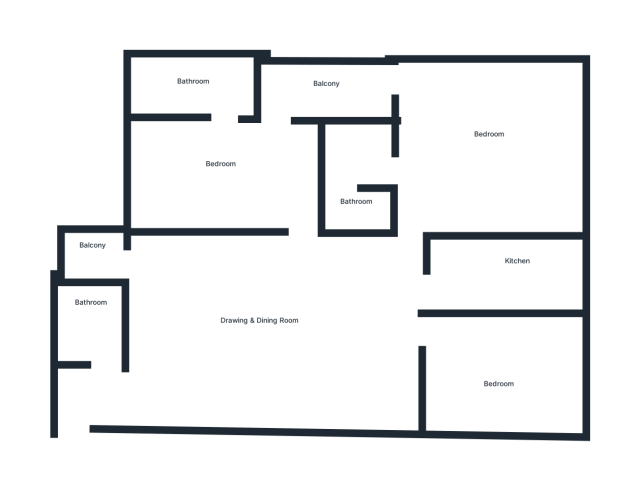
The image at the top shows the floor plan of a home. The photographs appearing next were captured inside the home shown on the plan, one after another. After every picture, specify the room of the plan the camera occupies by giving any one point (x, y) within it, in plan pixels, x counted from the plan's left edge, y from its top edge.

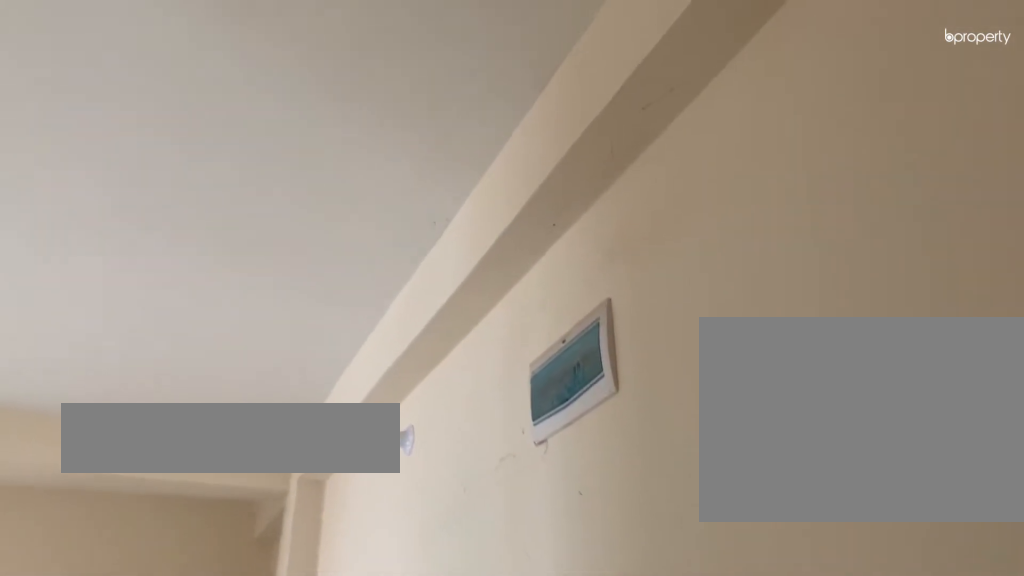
(259, 330)
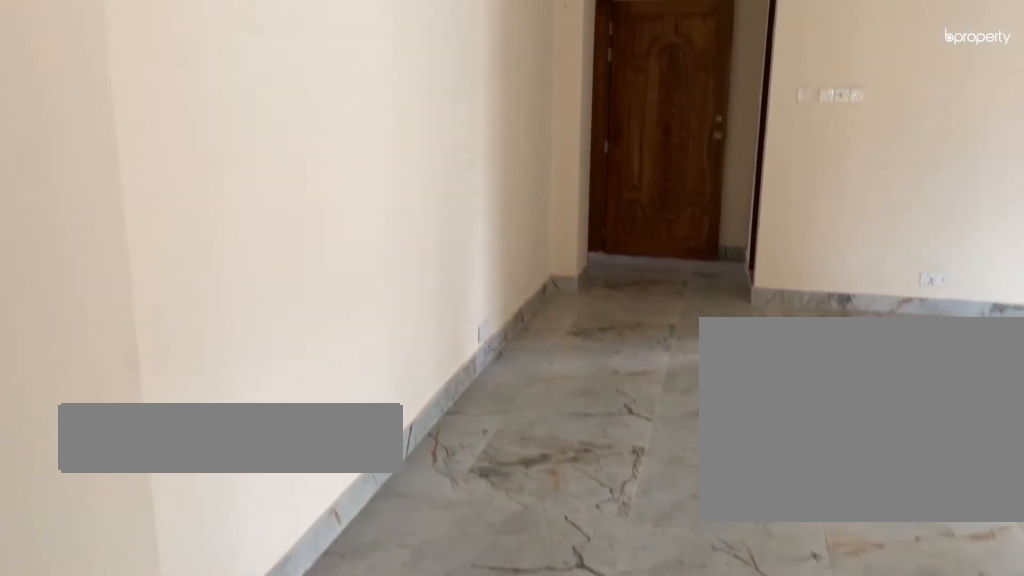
(266, 323)
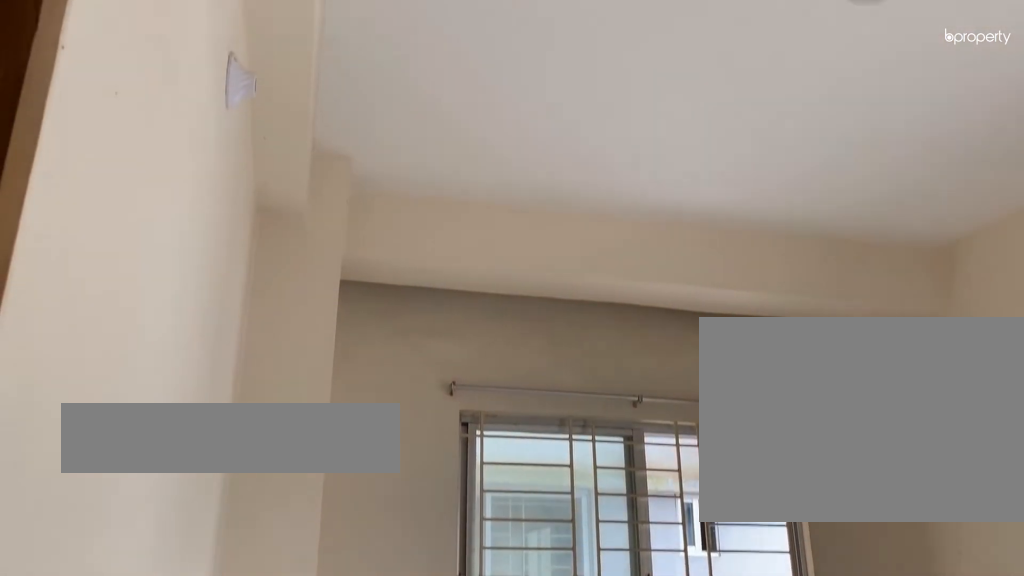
(220, 168)
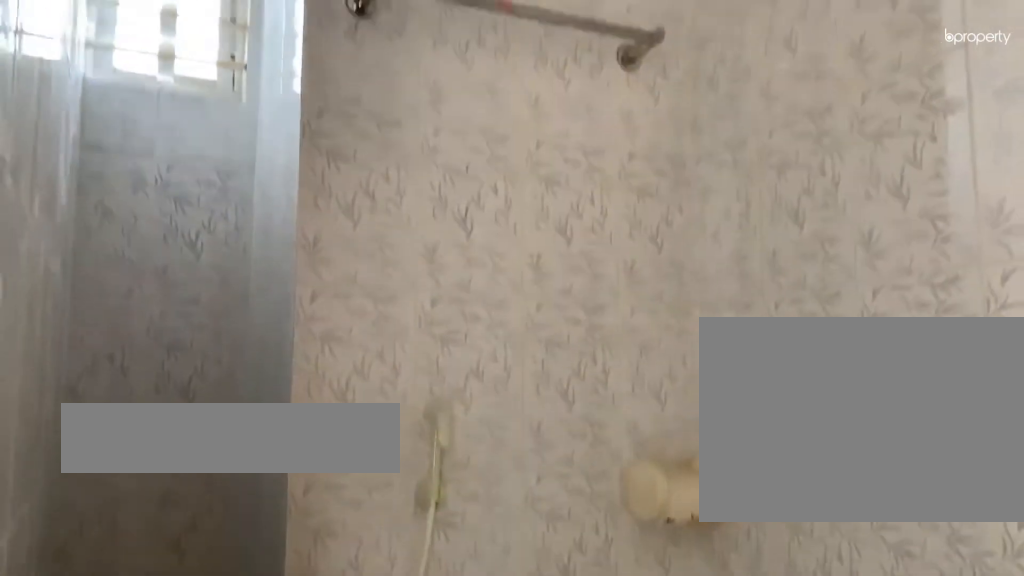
(202, 82)
